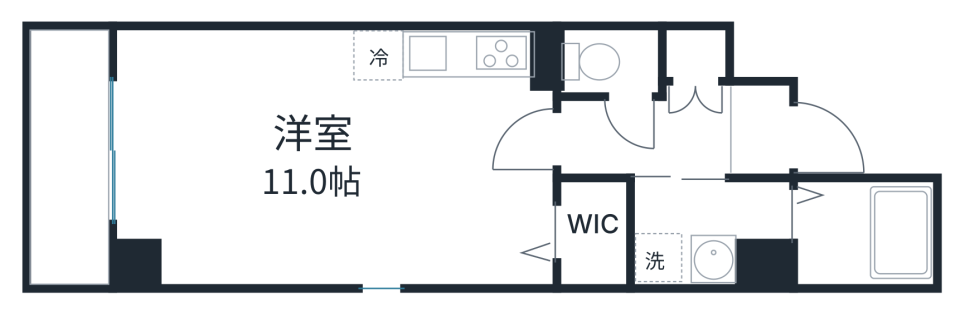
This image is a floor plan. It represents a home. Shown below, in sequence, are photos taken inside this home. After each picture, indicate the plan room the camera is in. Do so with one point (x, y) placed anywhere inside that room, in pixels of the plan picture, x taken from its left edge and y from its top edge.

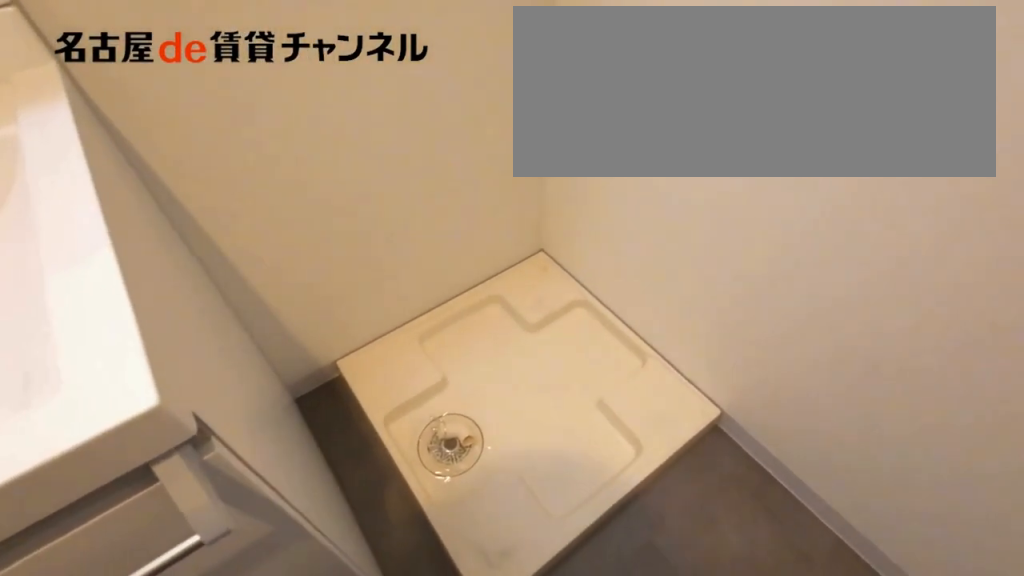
(710, 229)
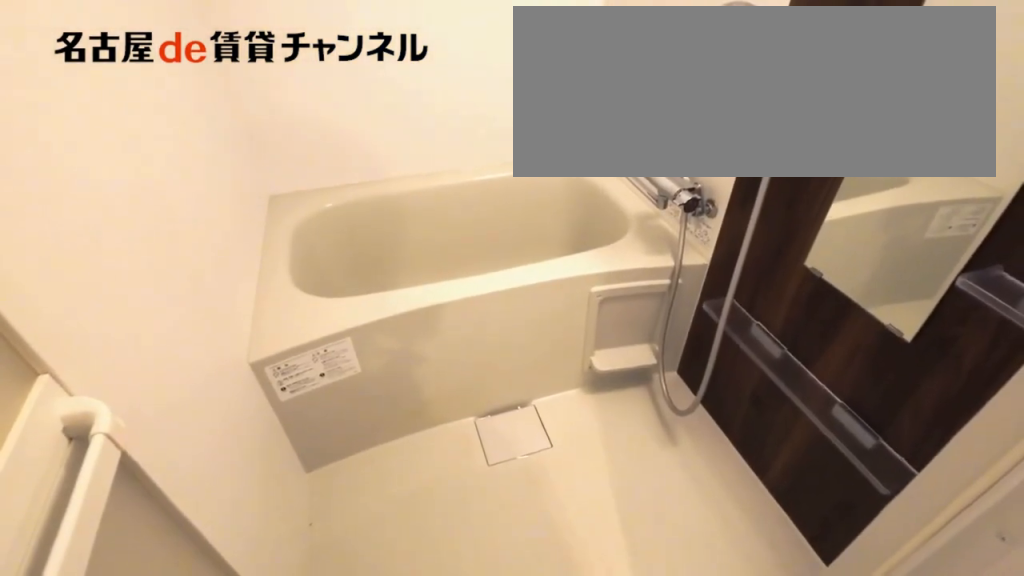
(862, 231)
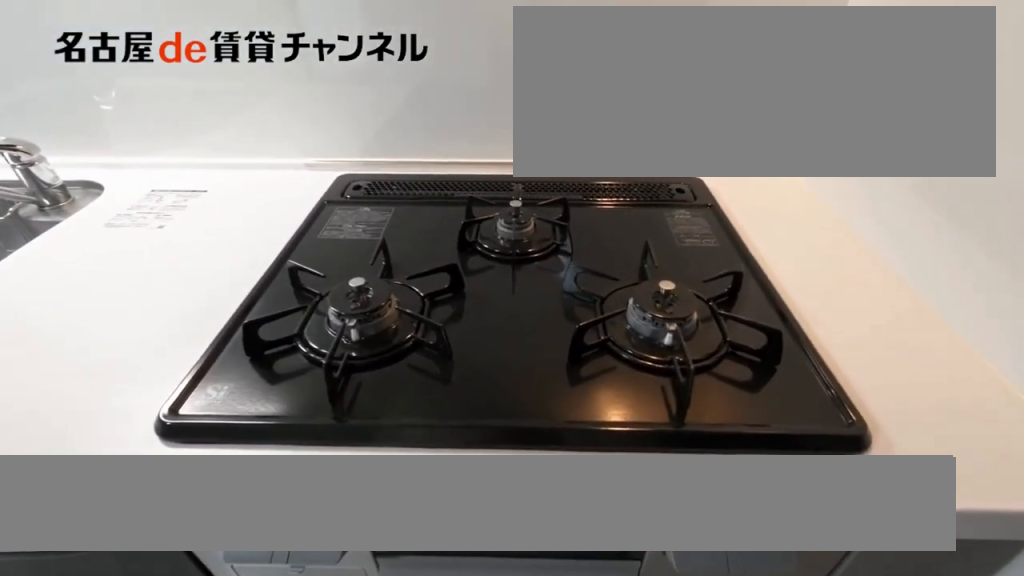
(457, 66)
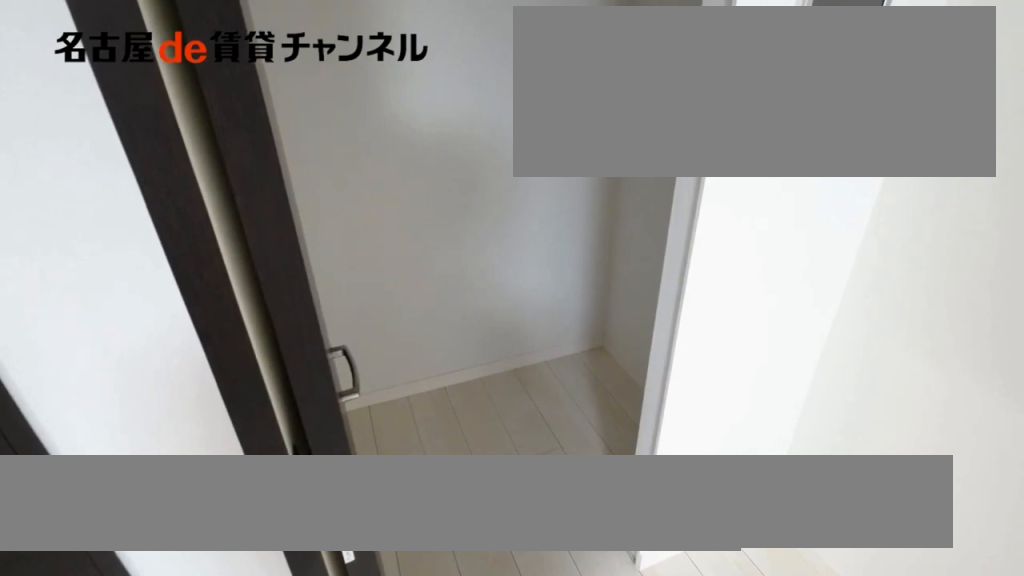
(594, 232)
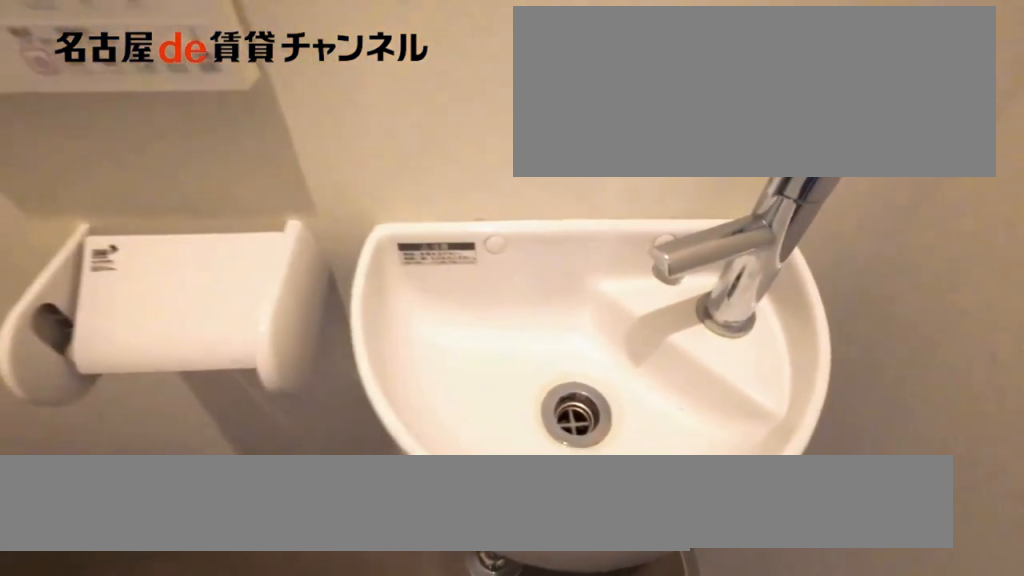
(613, 65)
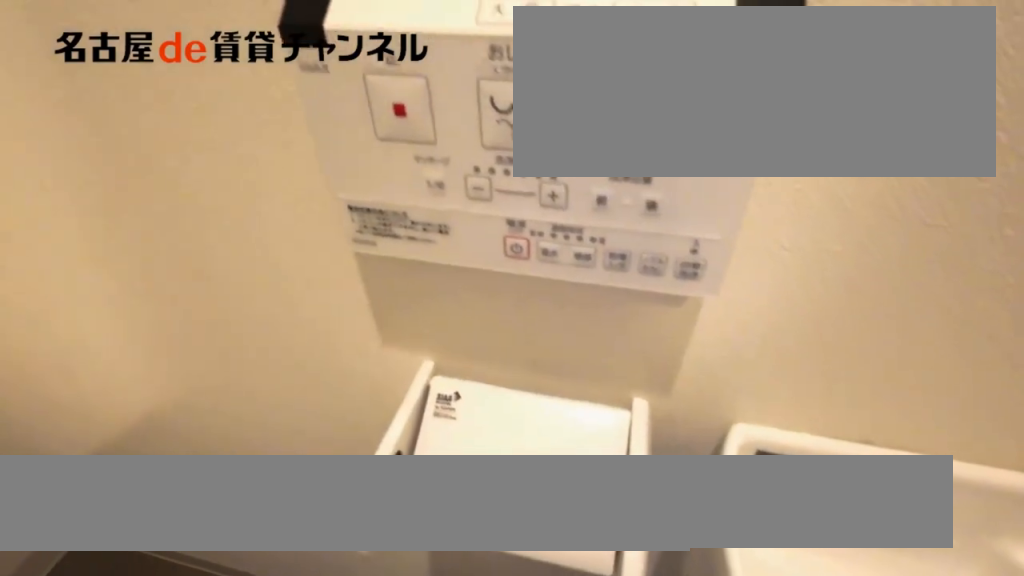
(613, 65)
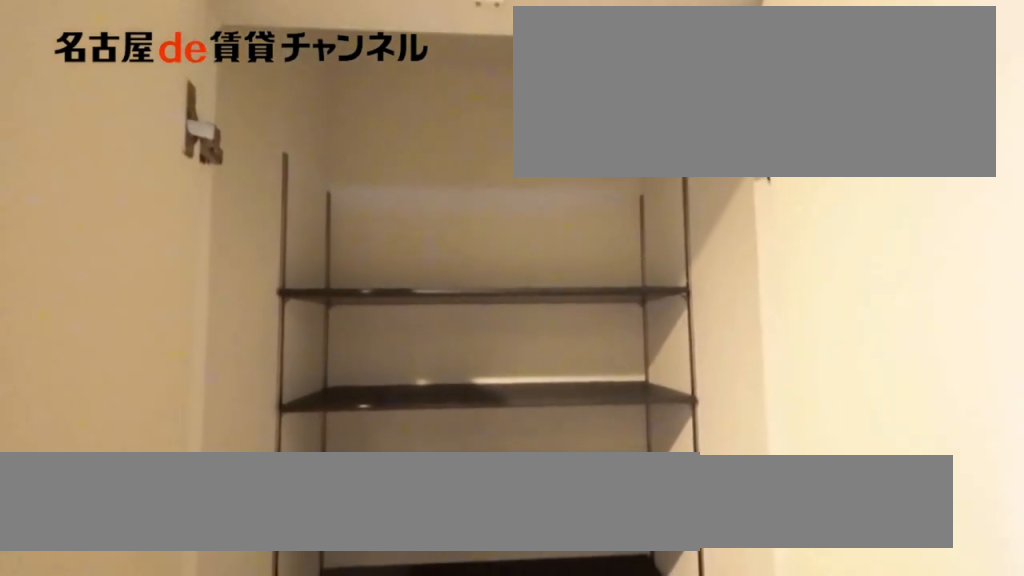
(693, 56)
